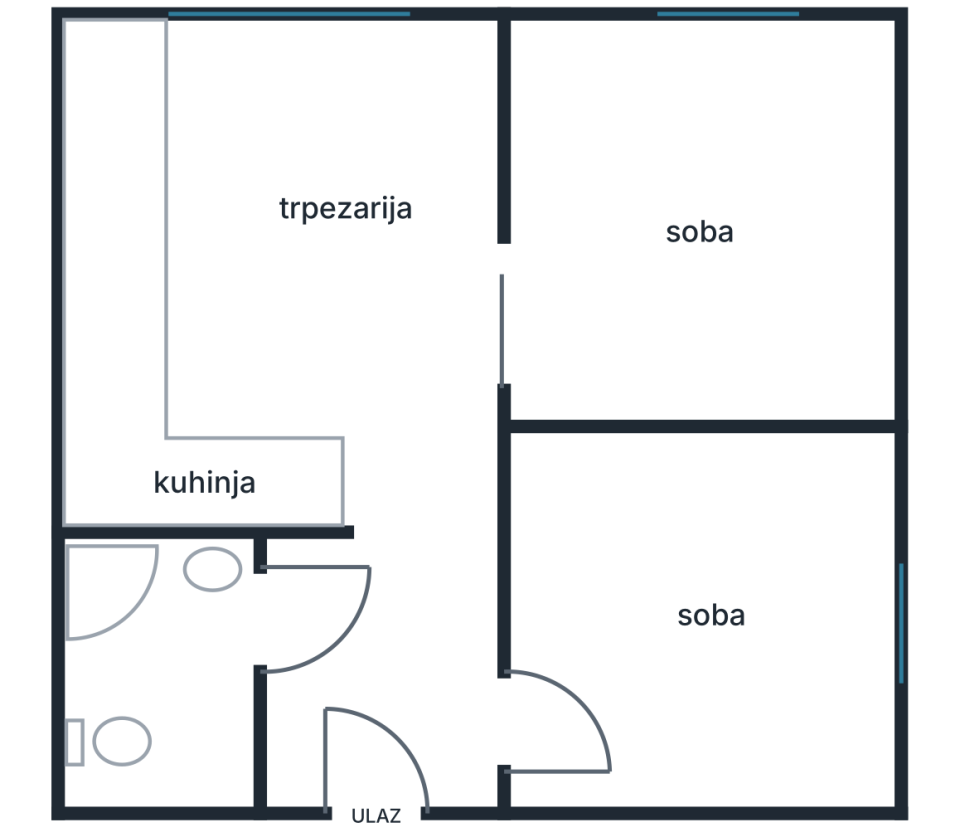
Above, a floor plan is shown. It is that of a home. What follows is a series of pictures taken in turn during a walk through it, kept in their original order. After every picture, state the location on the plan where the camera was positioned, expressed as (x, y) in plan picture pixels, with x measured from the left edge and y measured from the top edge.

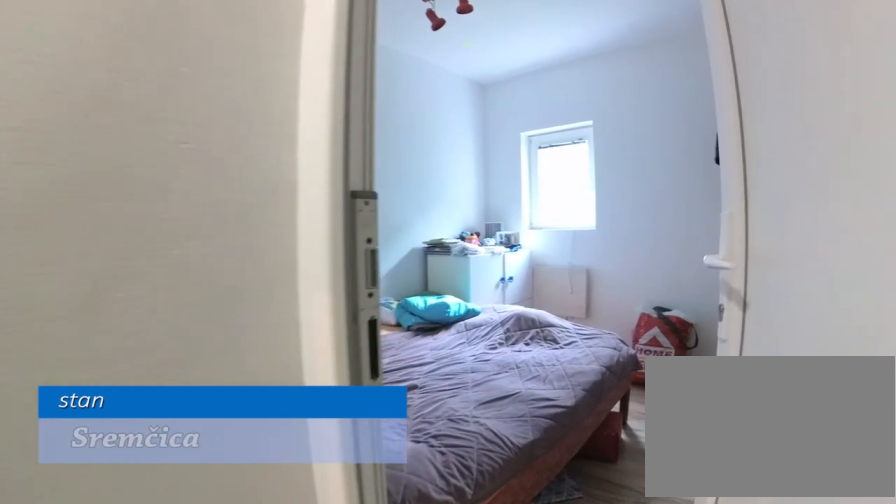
(479, 761)
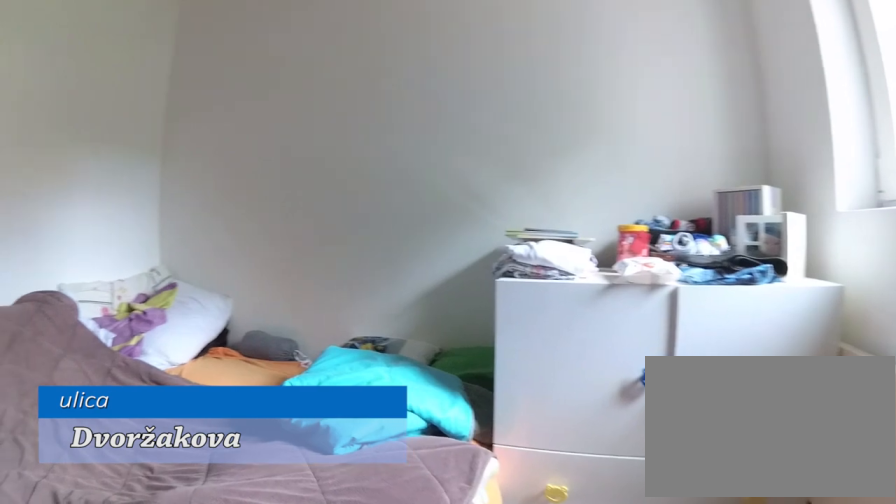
(780, 675)
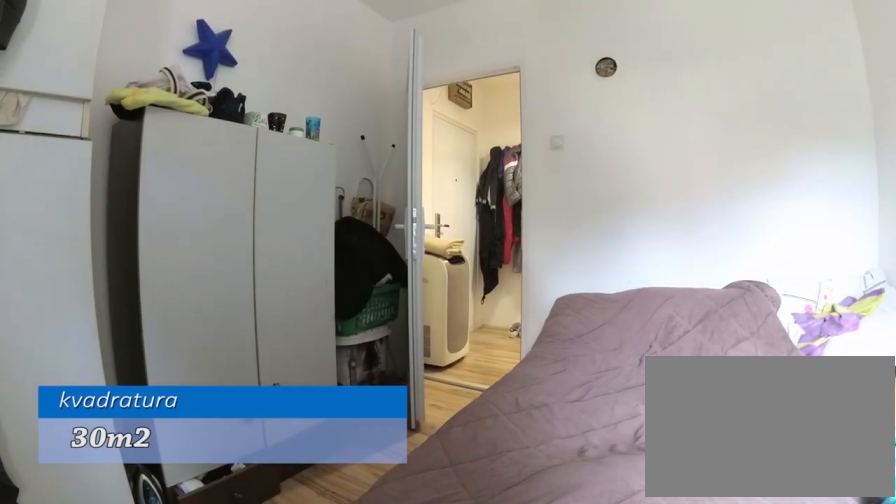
(814, 618)
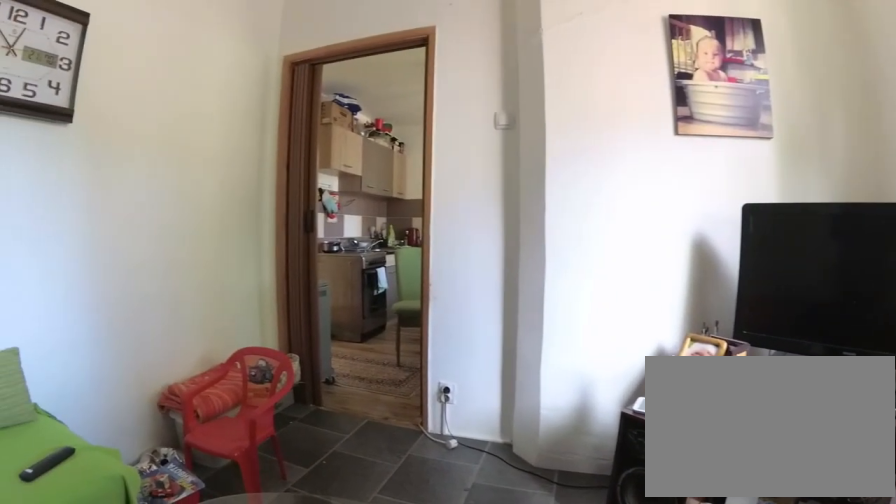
(745, 217)
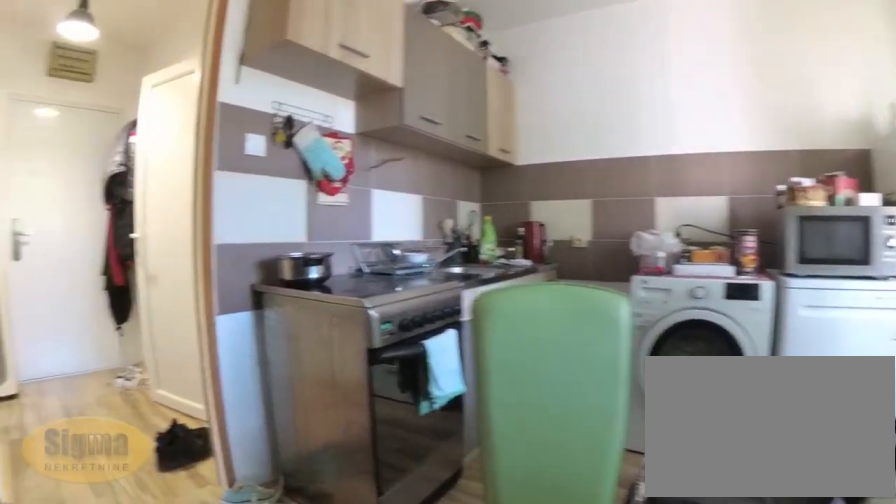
(464, 308)
